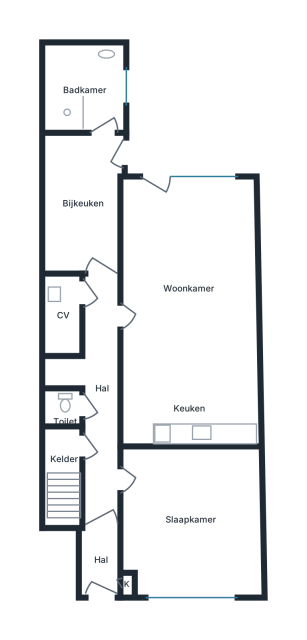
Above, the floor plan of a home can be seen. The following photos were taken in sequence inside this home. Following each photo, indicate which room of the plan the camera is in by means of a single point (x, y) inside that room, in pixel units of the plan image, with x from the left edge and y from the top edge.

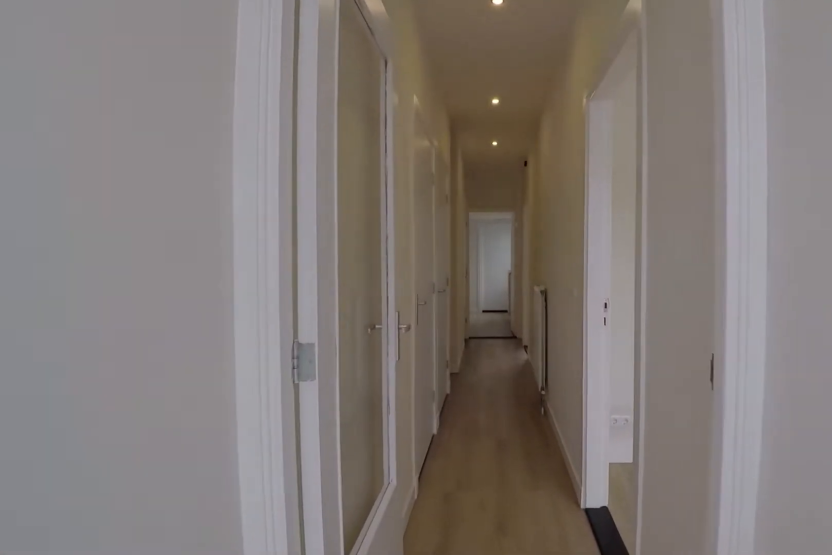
(101, 558)
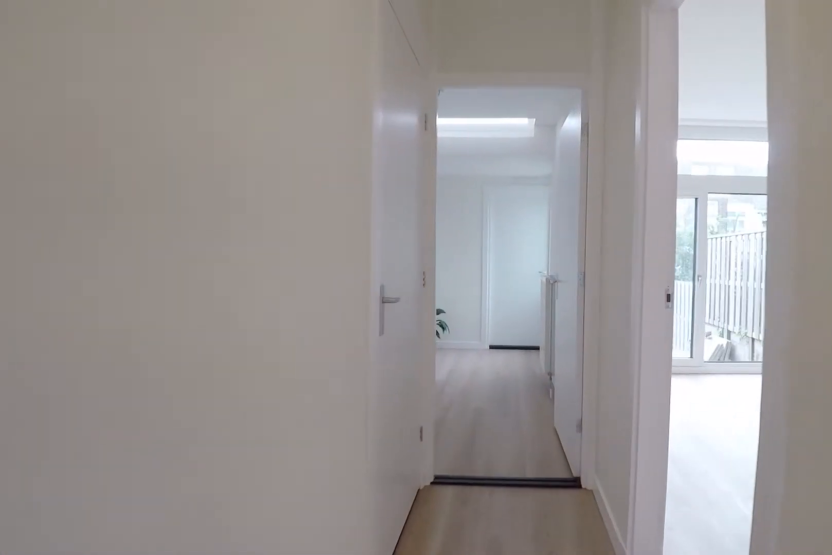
(97, 397)
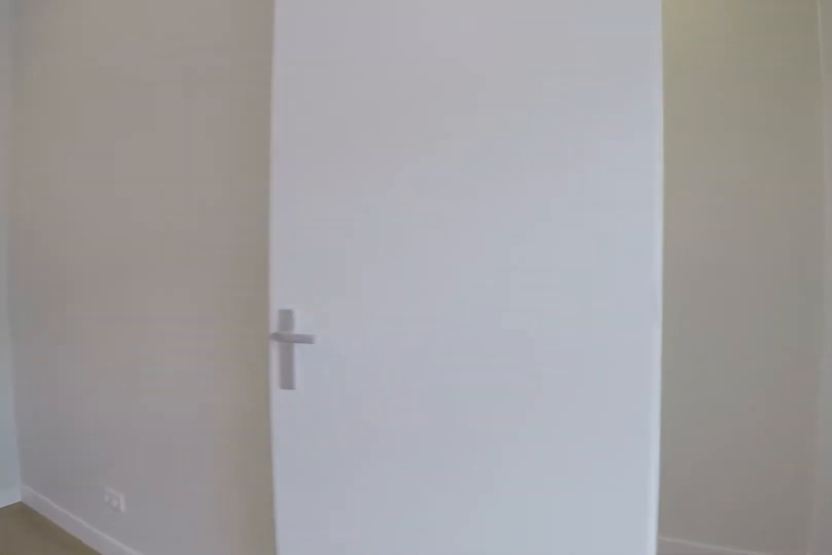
(187, 312)
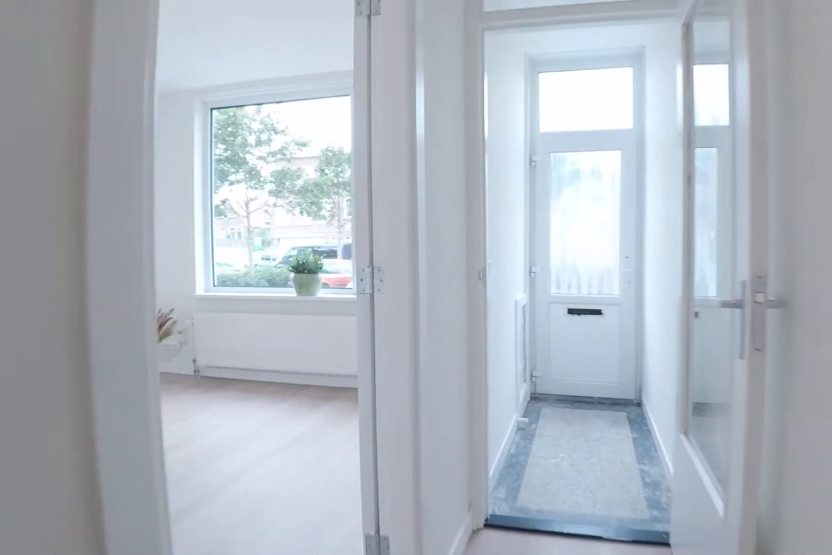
(97, 397)
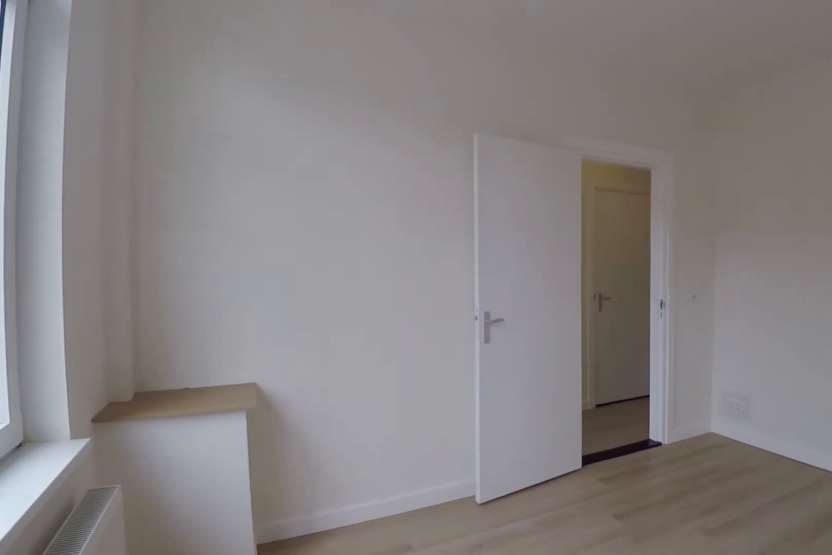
(191, 520)
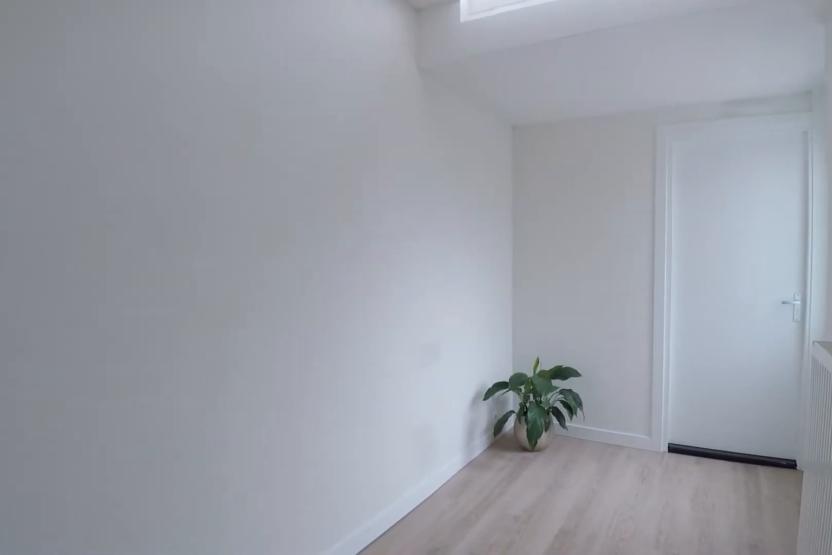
(83, 202)
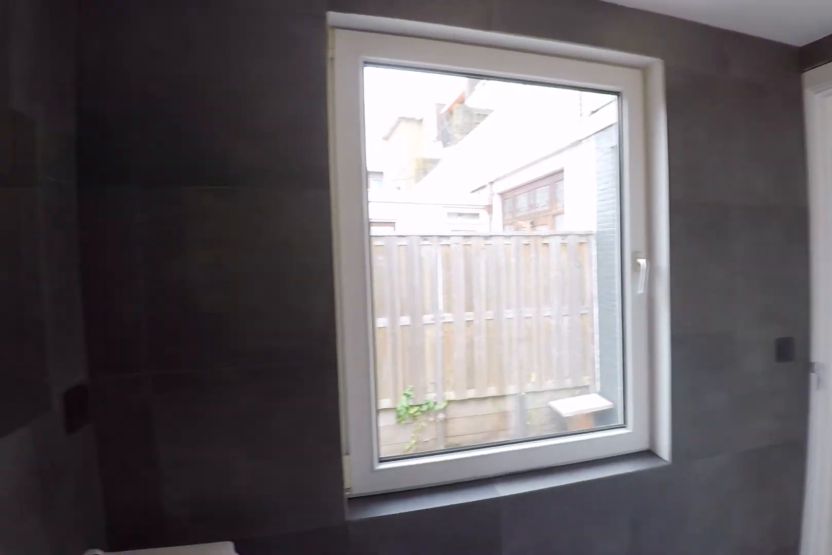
(84, 90)
